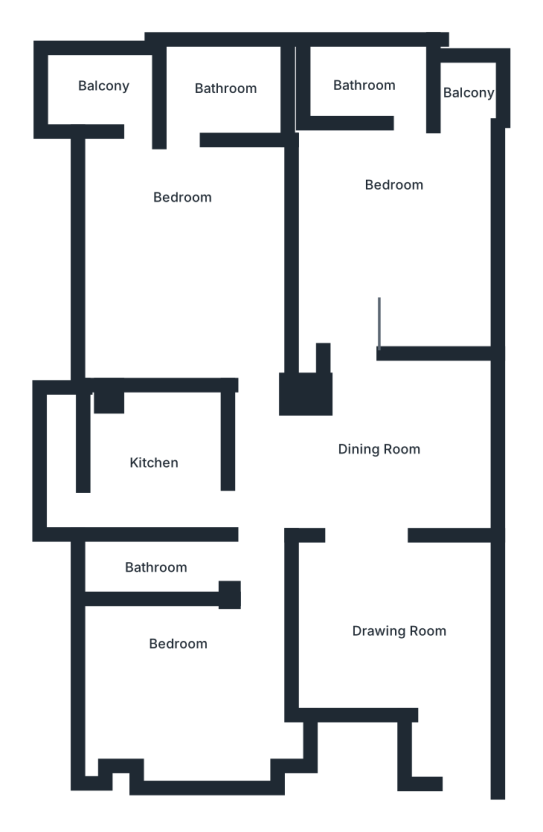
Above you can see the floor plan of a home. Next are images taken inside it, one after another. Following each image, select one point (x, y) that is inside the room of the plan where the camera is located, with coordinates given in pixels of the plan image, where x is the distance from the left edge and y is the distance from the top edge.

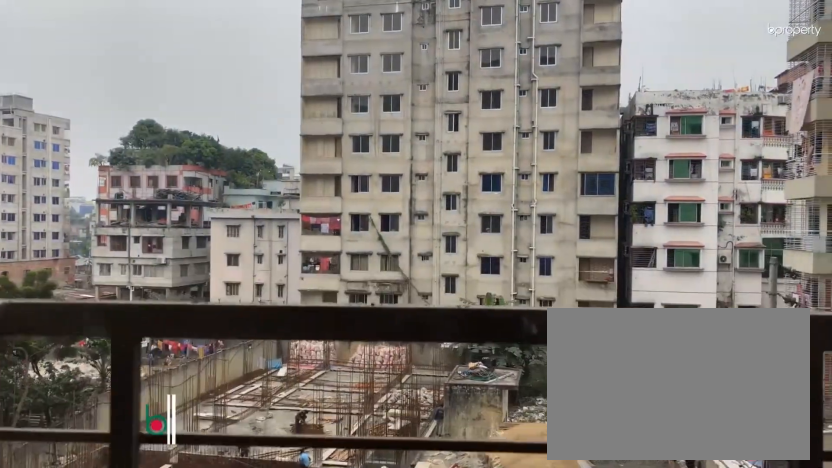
(57, 456)
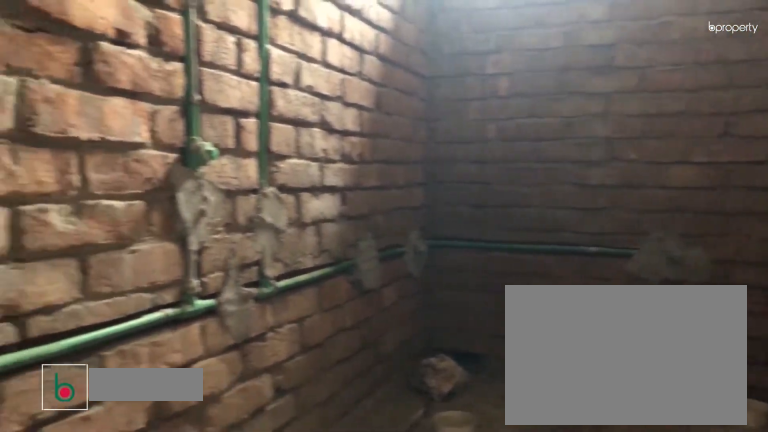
(161, 568)
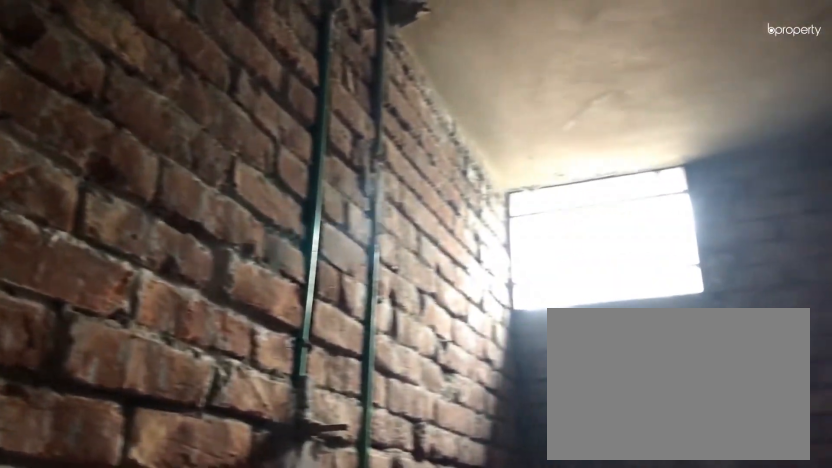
(161, 568)
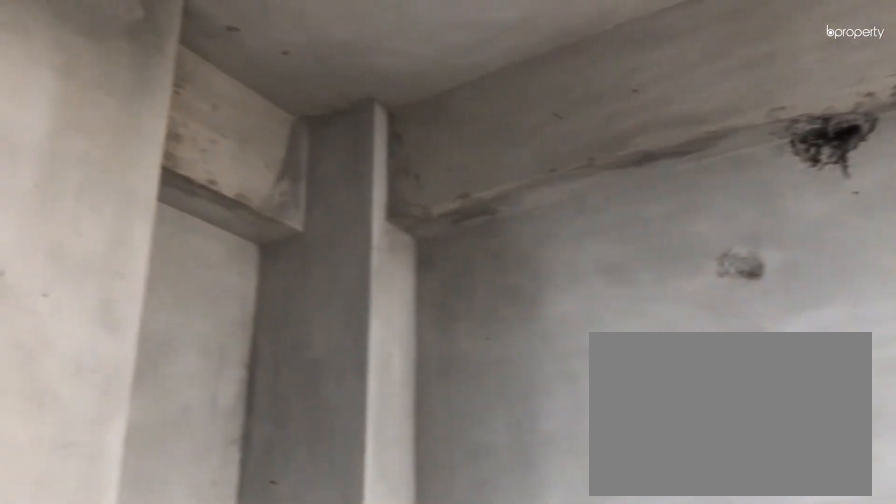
(172, 683)
